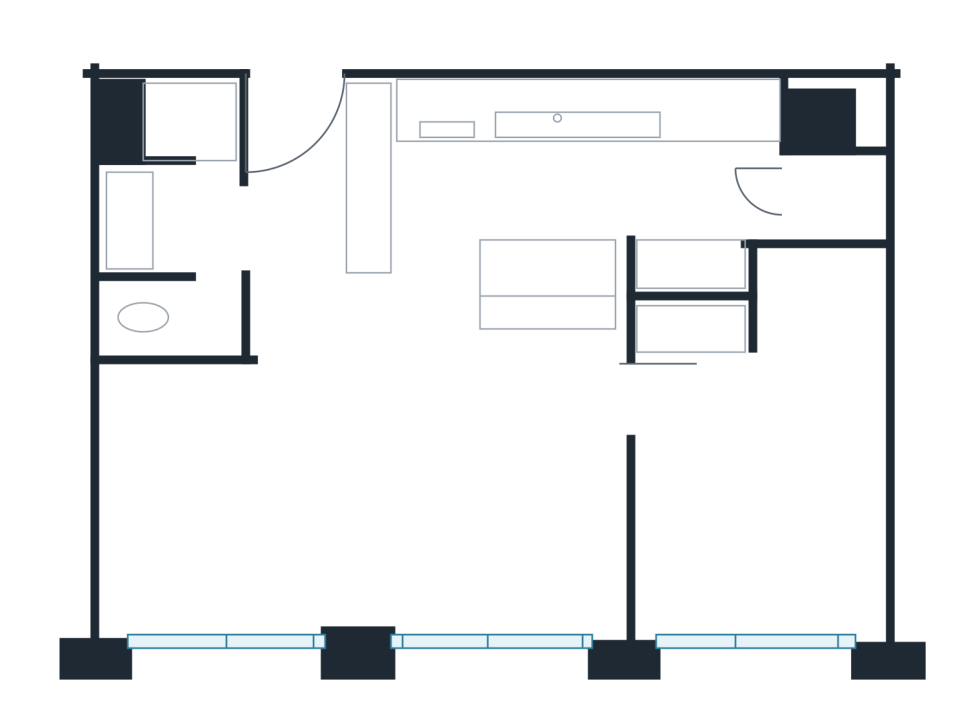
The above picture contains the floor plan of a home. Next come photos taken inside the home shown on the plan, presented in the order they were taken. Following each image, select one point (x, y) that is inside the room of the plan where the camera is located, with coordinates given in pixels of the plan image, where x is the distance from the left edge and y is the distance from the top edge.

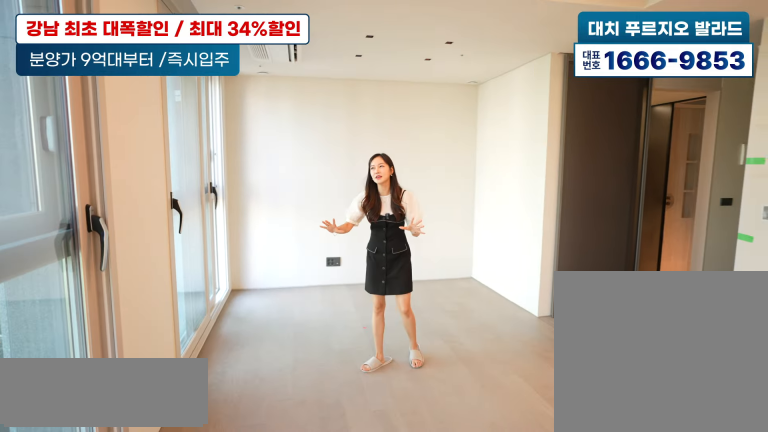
(324, 462)
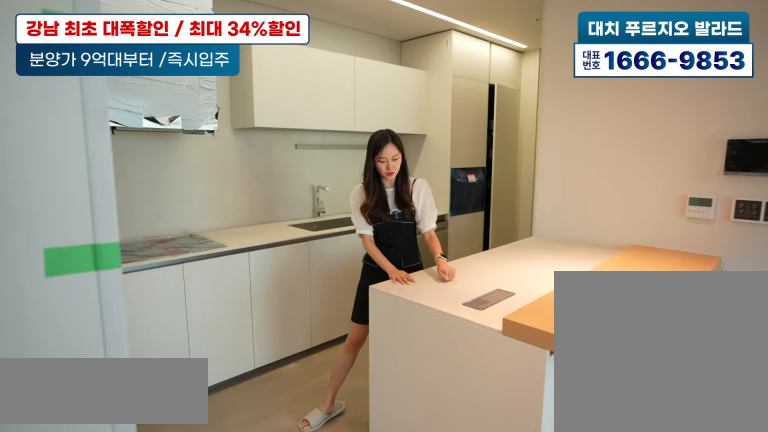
(610, 176)
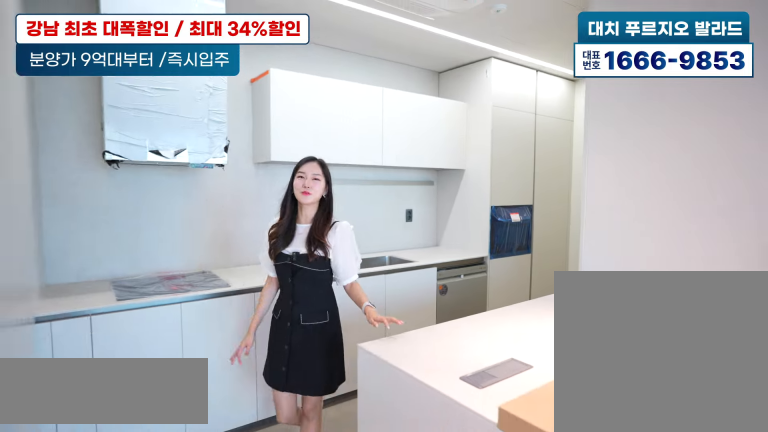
(610, 175)
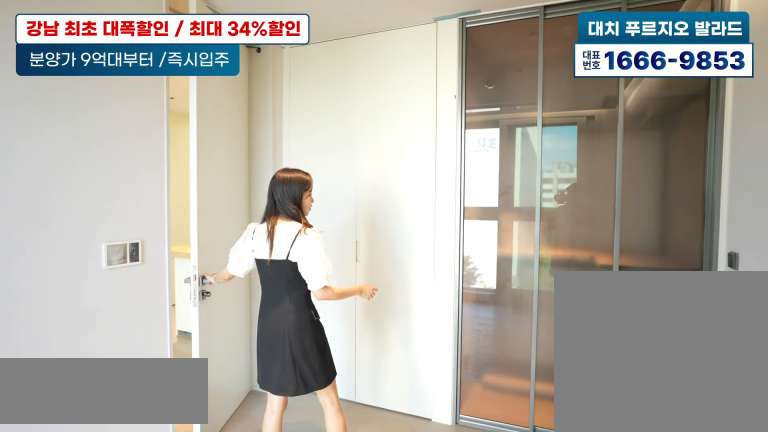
(749, 483)
